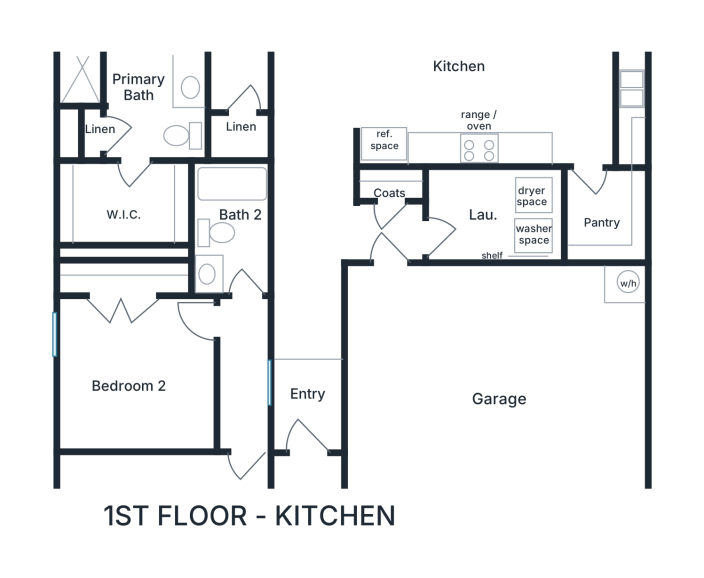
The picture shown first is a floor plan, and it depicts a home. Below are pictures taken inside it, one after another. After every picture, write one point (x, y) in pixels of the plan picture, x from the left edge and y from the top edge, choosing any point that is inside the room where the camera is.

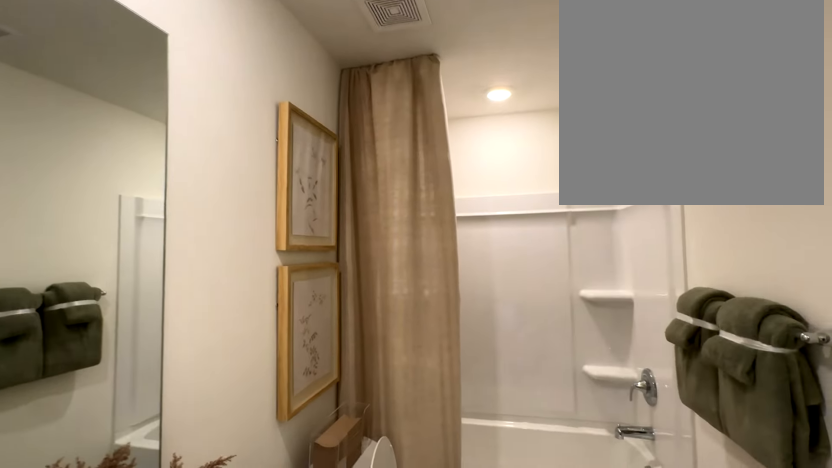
(232, 226)
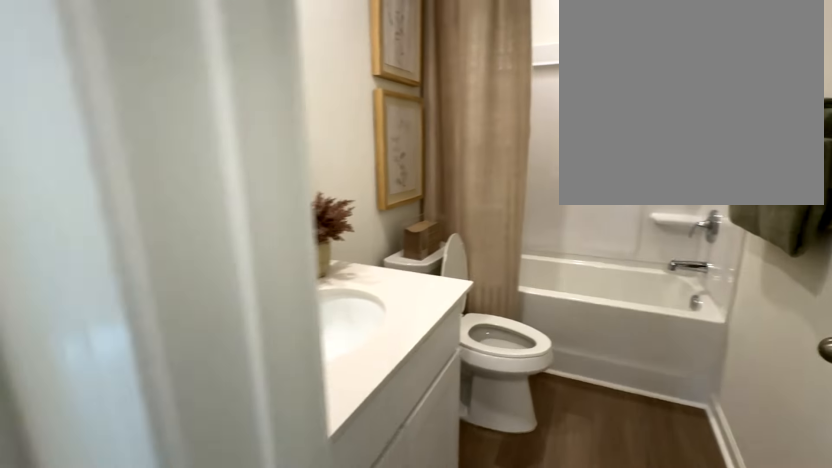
(232, 226)
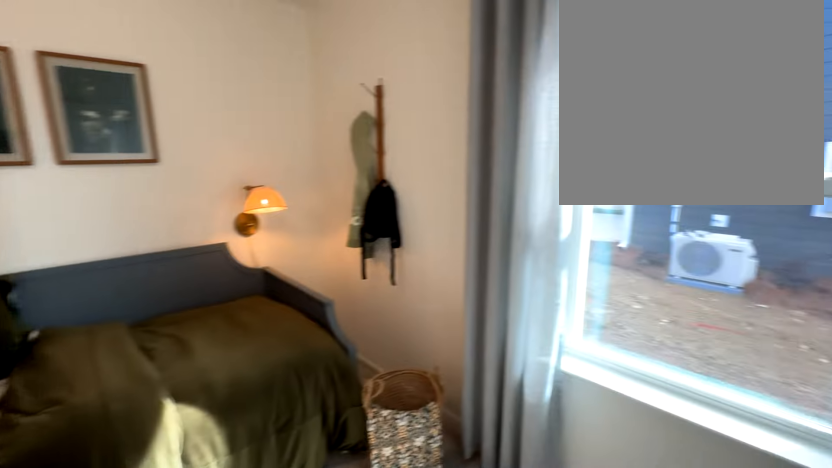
(135, 372)
